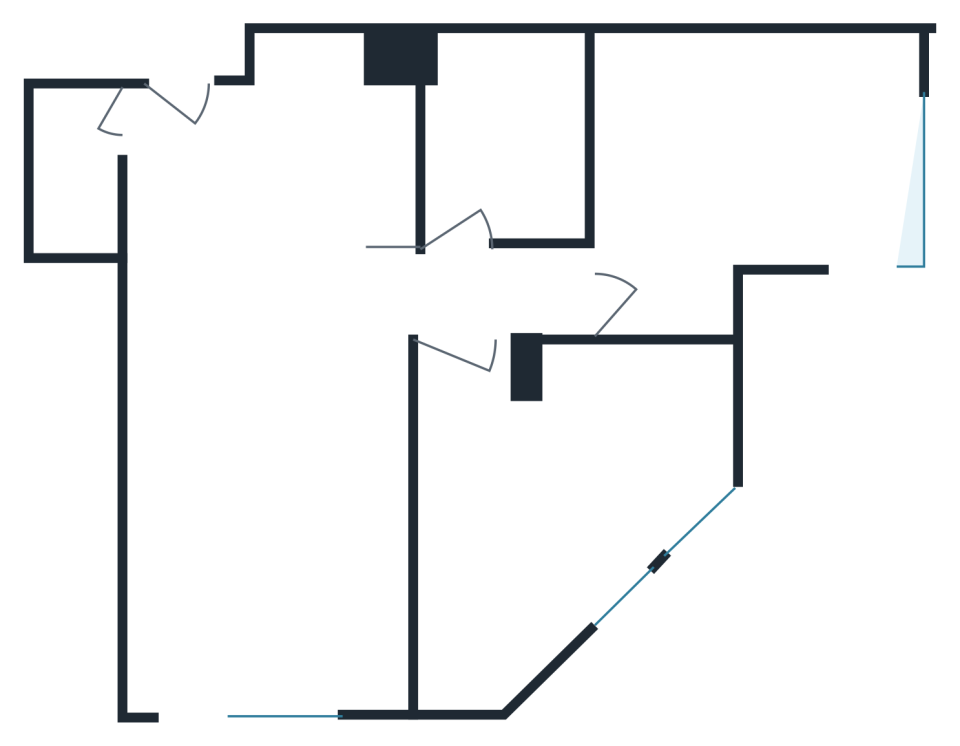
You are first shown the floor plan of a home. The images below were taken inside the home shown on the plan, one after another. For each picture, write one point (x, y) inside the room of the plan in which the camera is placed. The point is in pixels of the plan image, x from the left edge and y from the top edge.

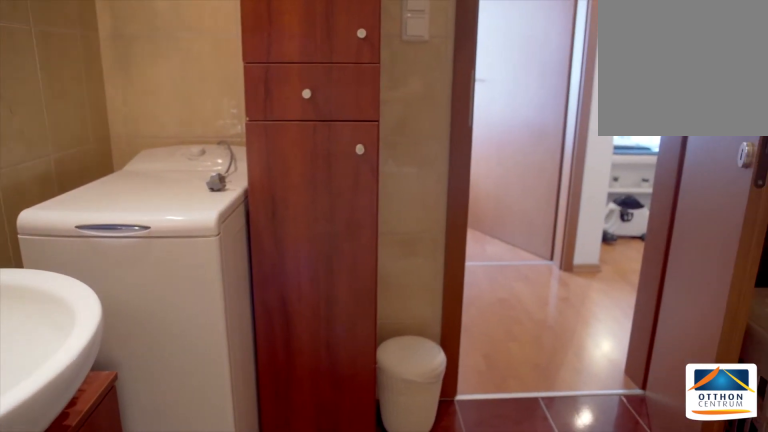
(501, 140)
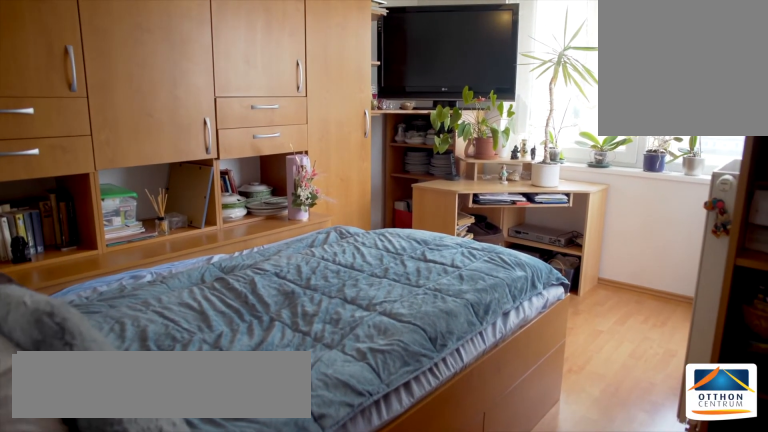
(712, 170)
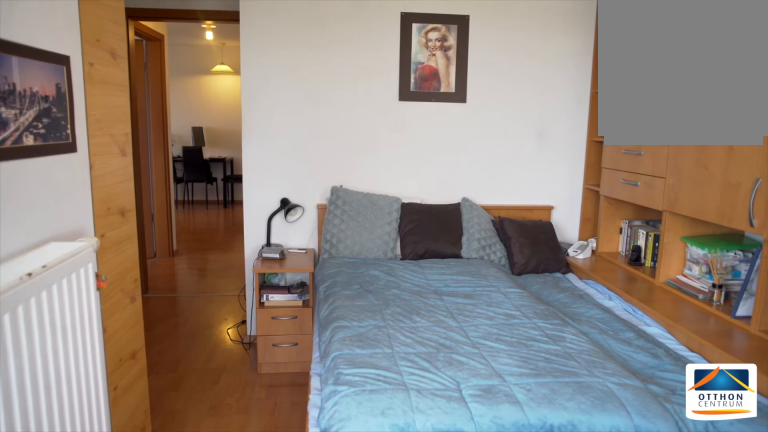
(712, 169)
